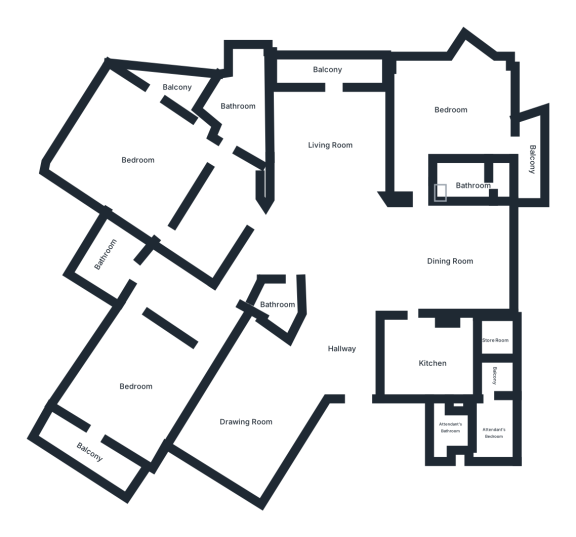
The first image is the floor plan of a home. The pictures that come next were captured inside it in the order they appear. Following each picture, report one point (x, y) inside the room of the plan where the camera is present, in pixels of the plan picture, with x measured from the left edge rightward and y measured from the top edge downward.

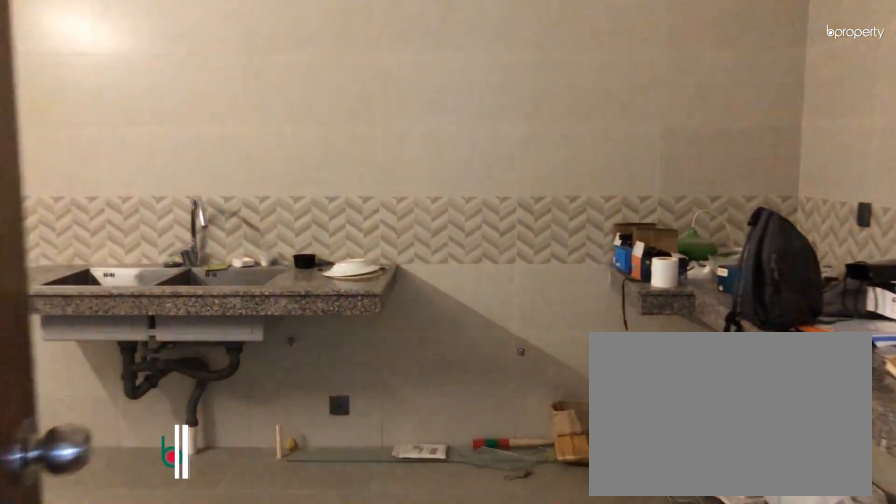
(434, 358)
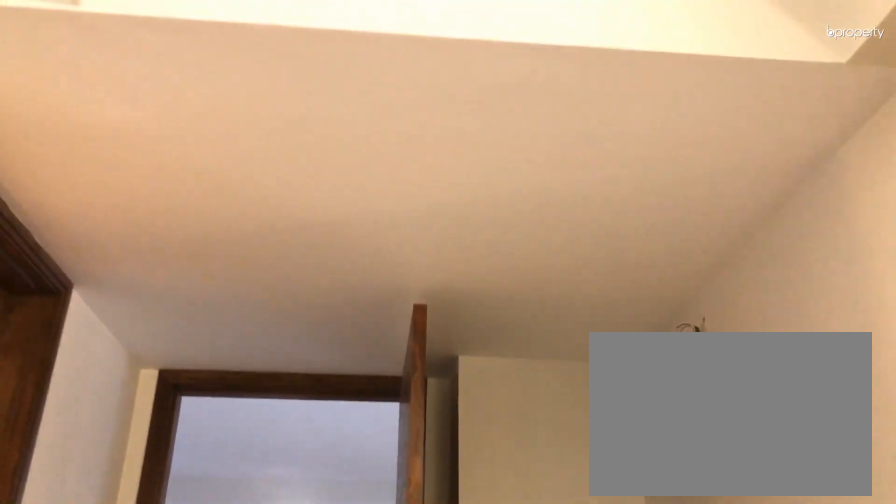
(454, 110)
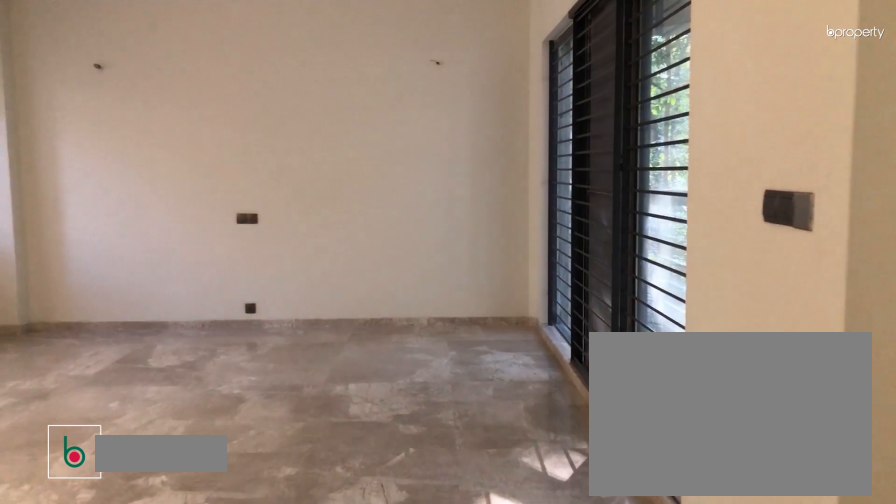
(137, 153)
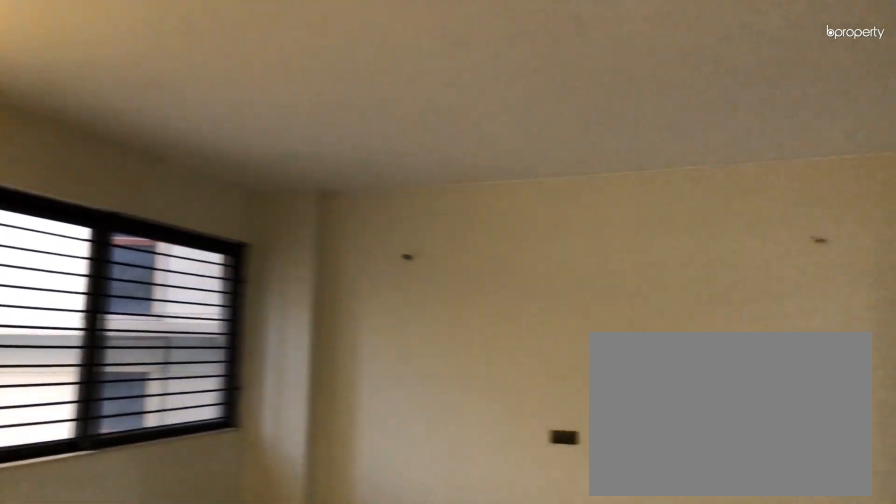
(137, 153)
